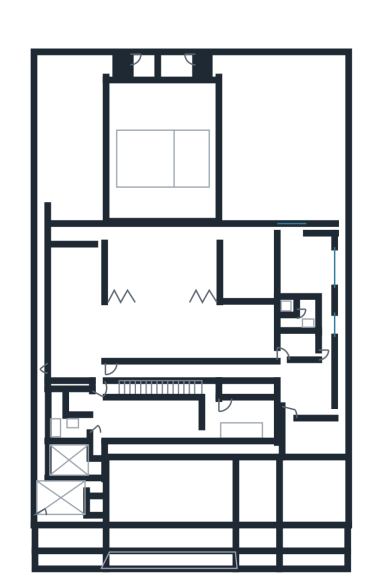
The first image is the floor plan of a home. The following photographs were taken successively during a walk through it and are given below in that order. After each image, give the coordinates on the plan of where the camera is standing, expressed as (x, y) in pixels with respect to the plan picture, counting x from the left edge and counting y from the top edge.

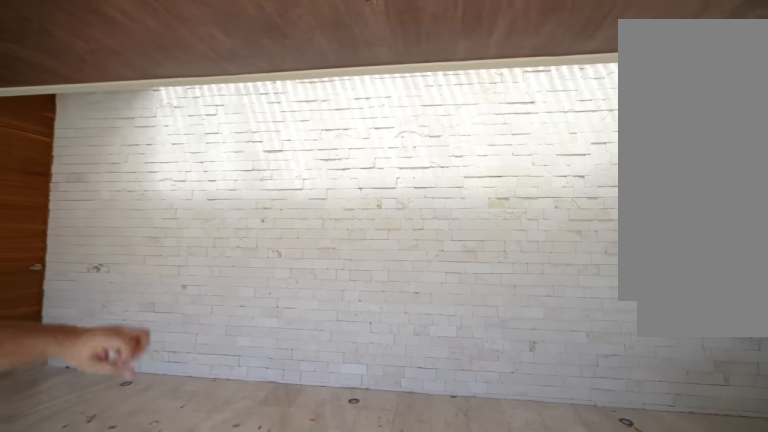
(150, 490)
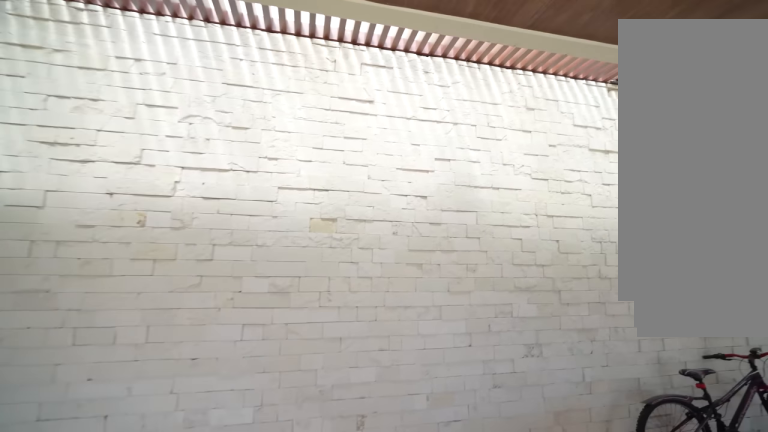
(150, 490)
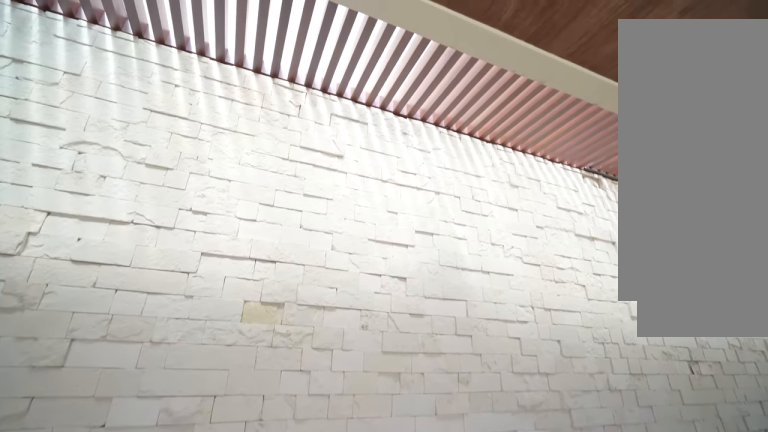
(144, 478)
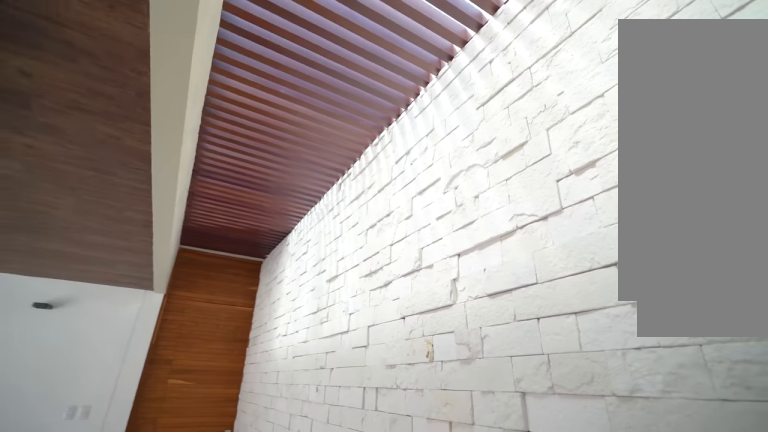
(149, 457)
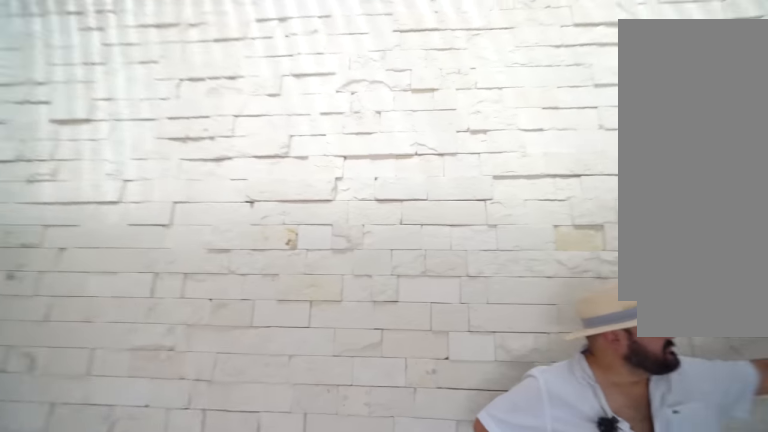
(175, 452)
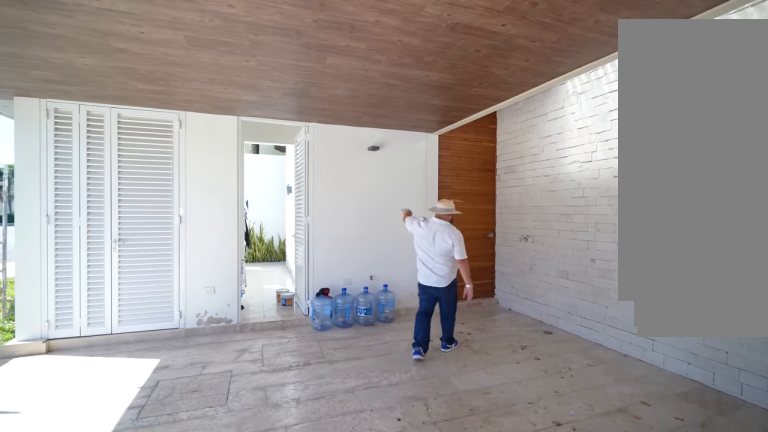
(156, 483)
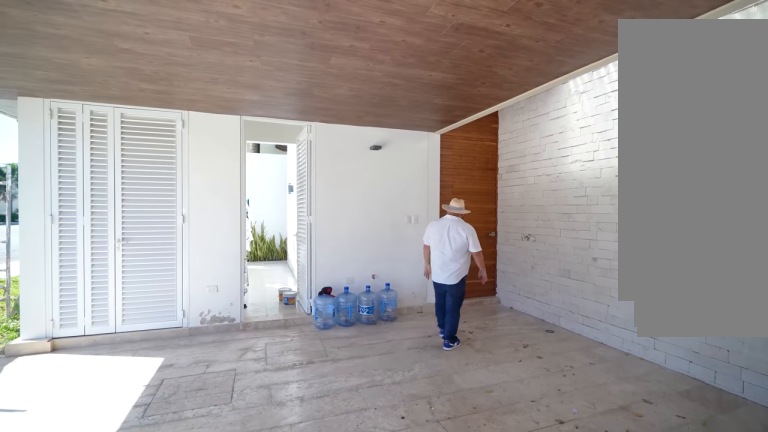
(156, 483)
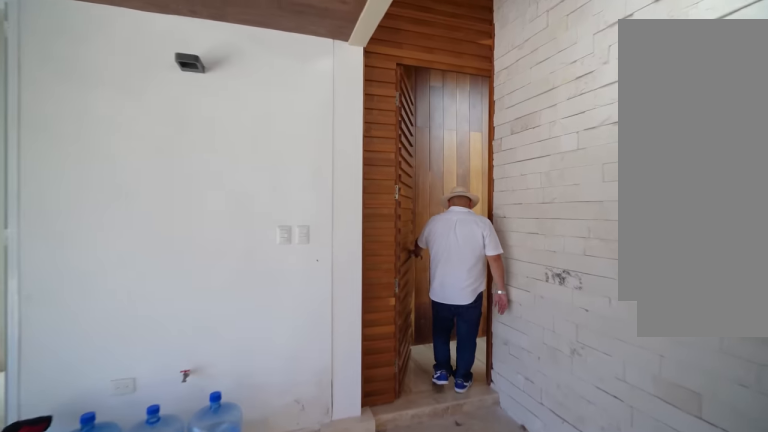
(146, 478)
